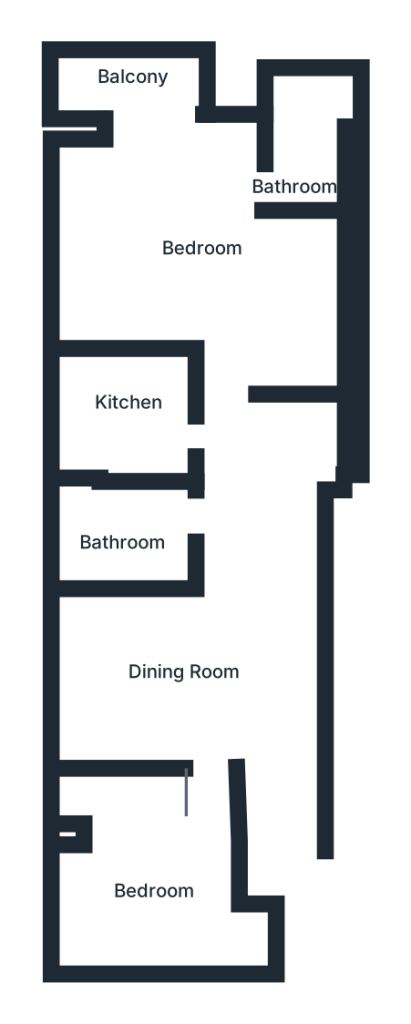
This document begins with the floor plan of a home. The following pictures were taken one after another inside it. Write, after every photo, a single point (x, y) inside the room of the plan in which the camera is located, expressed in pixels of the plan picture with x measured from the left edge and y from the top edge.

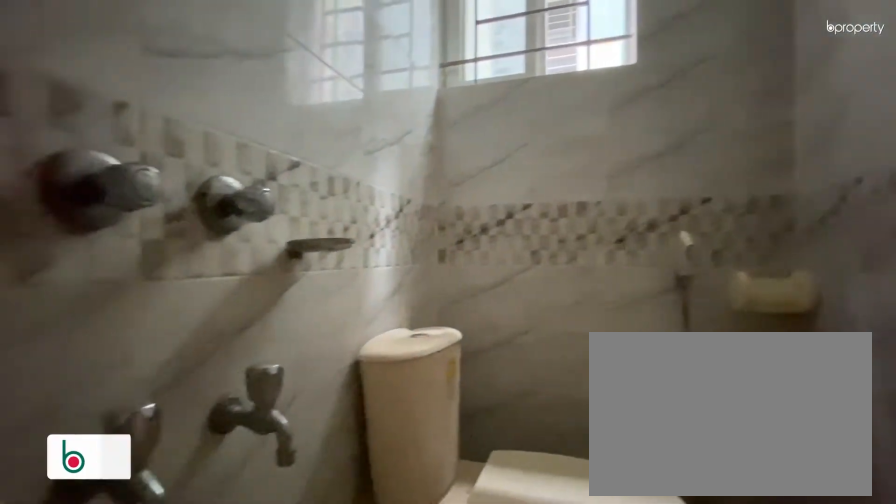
(136, 534)
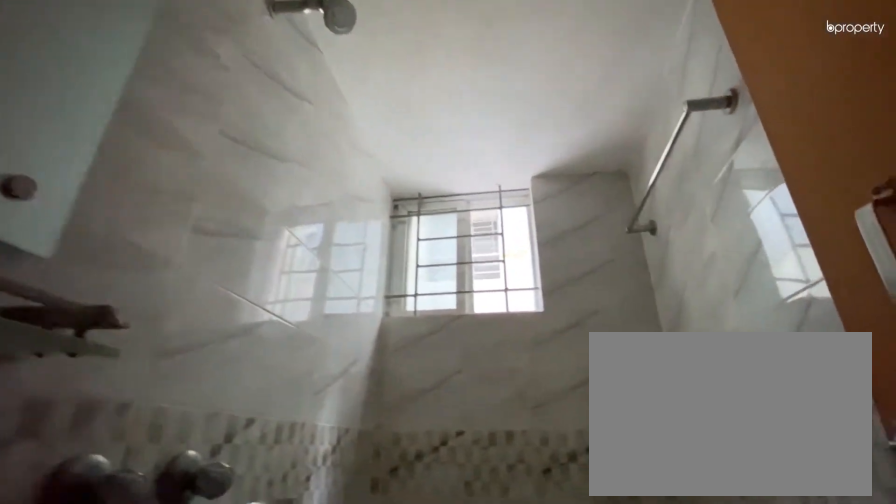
(136, 534)
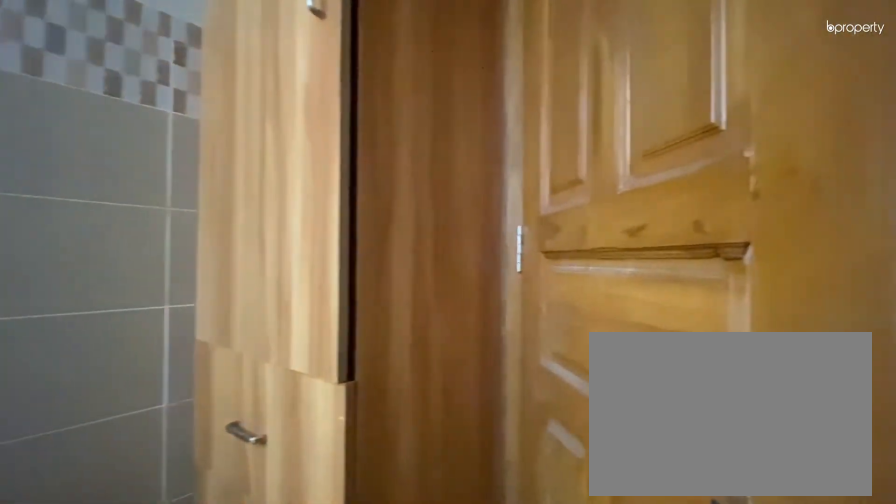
(129, 418)
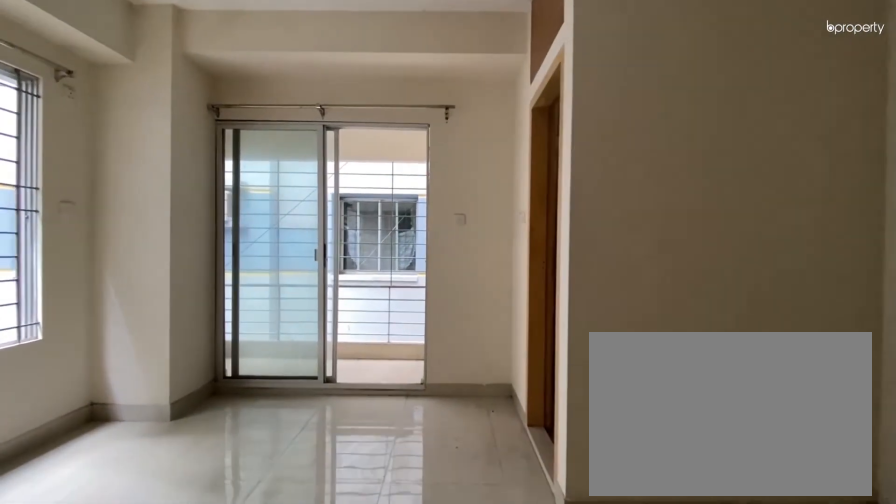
(197, 234)
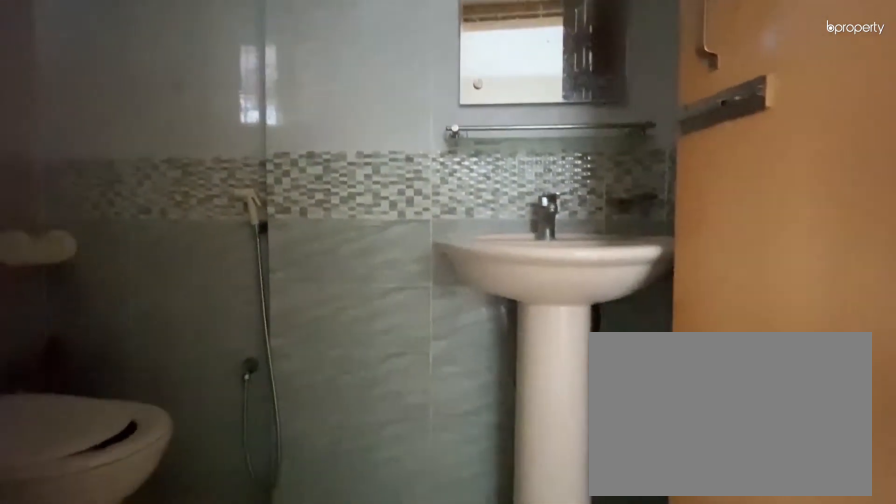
(313, 172)
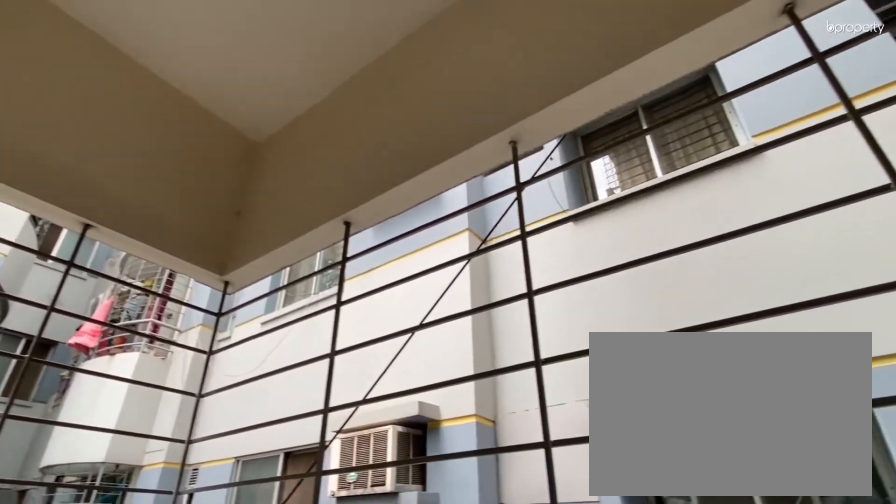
(133, 69)
